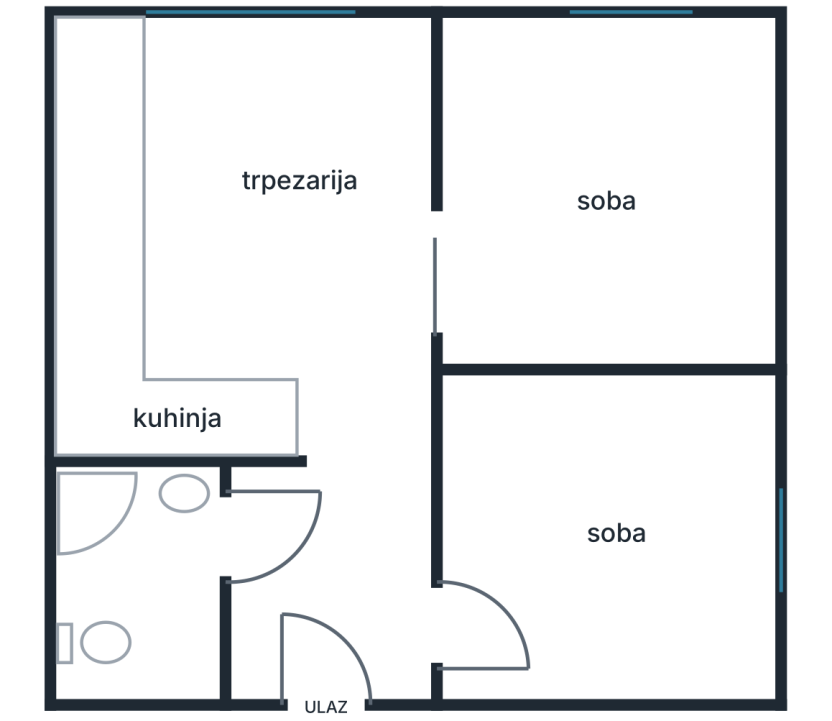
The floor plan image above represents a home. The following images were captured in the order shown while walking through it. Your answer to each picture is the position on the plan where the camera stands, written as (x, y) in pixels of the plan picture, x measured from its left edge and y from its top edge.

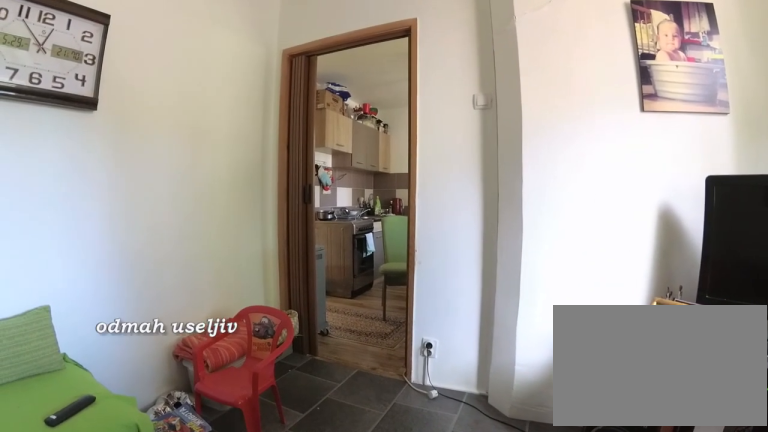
(644, 184)
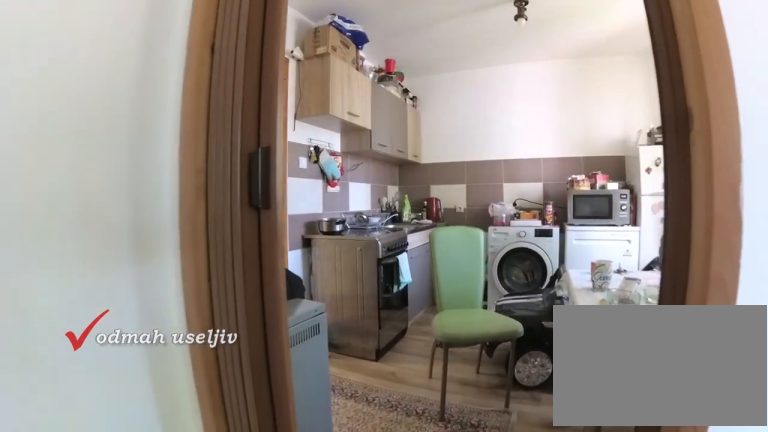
(504, 264)
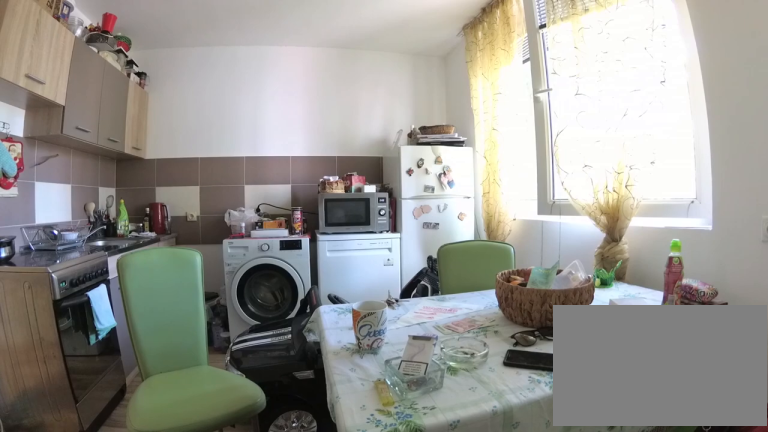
(453, 275)
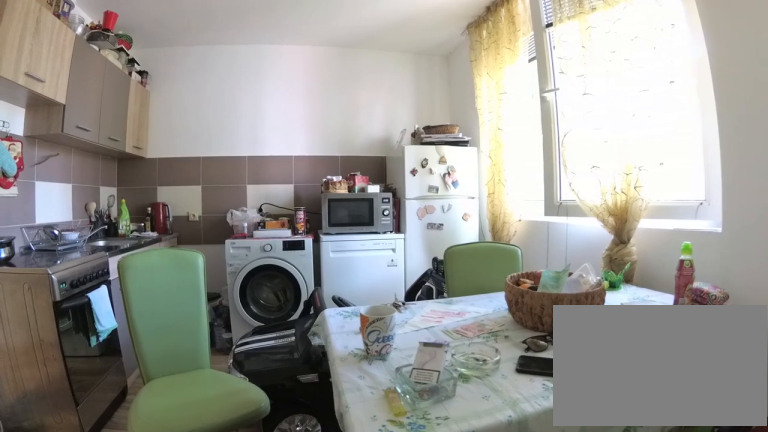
(453, 274)
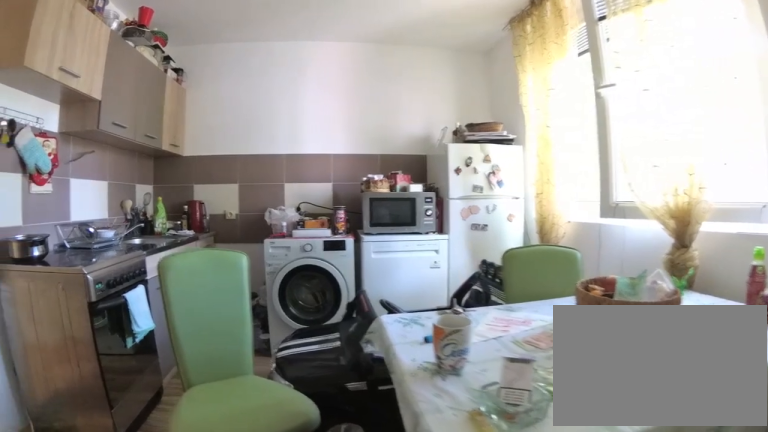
(450, 274)
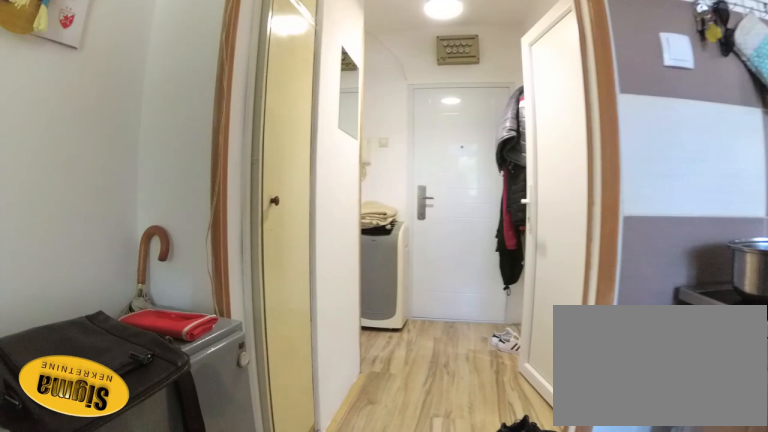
(361, 308)
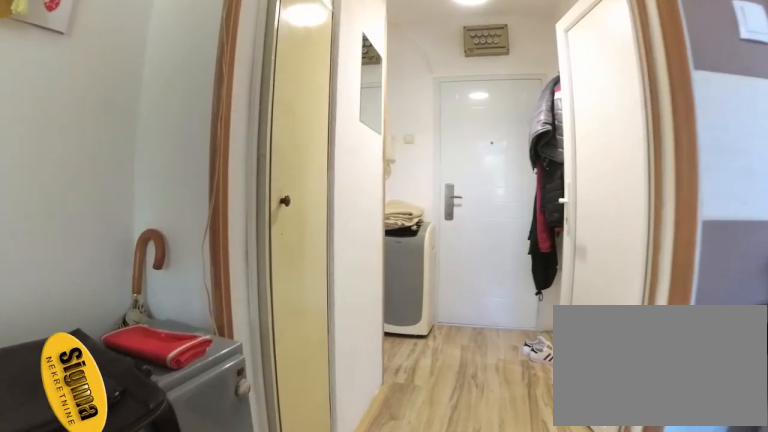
(362, 324)
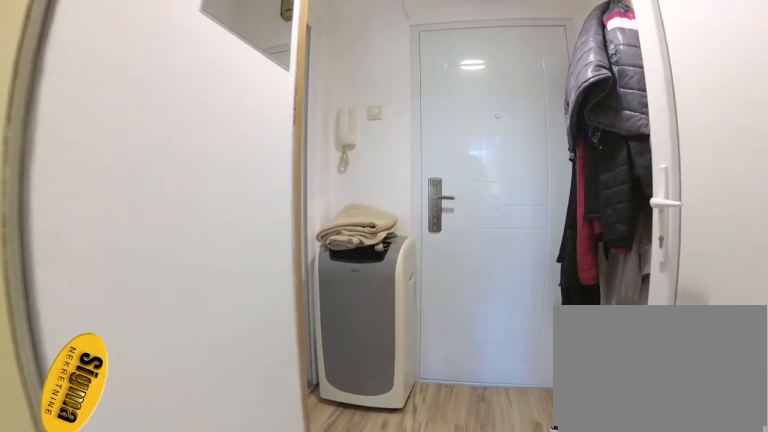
(357, 447)
